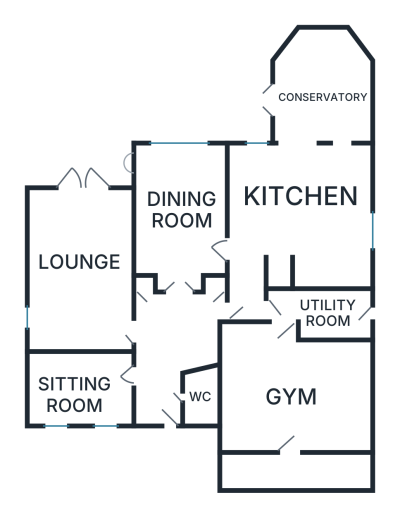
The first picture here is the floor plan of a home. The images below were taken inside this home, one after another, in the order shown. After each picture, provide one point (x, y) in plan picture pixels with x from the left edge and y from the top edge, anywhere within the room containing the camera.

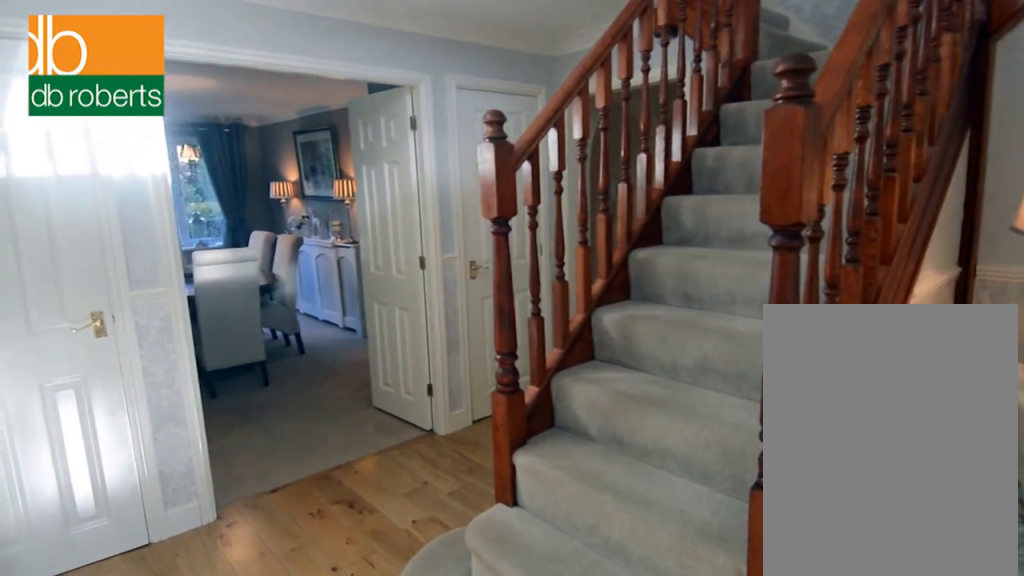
(177, 354)
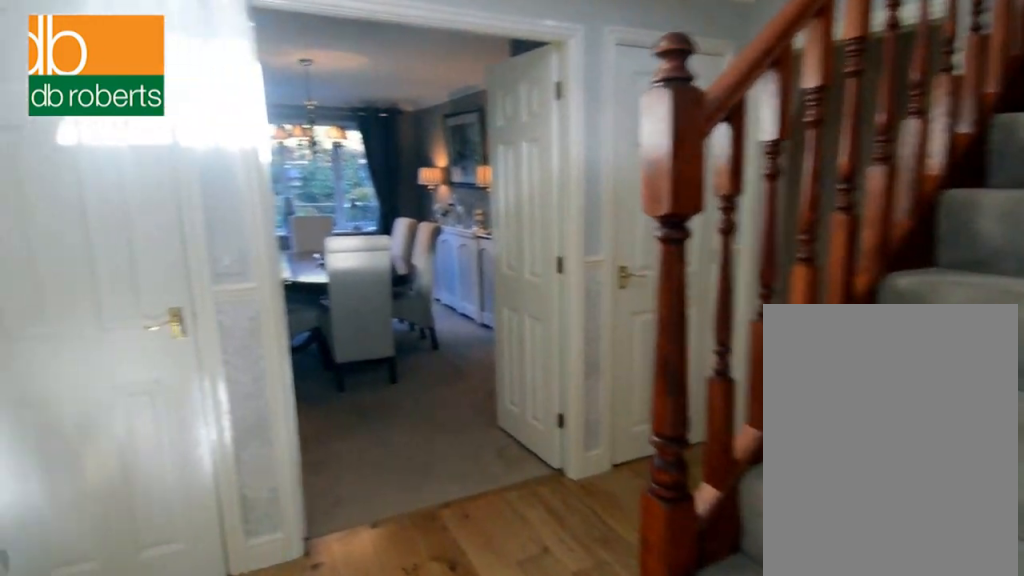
(177, 354)
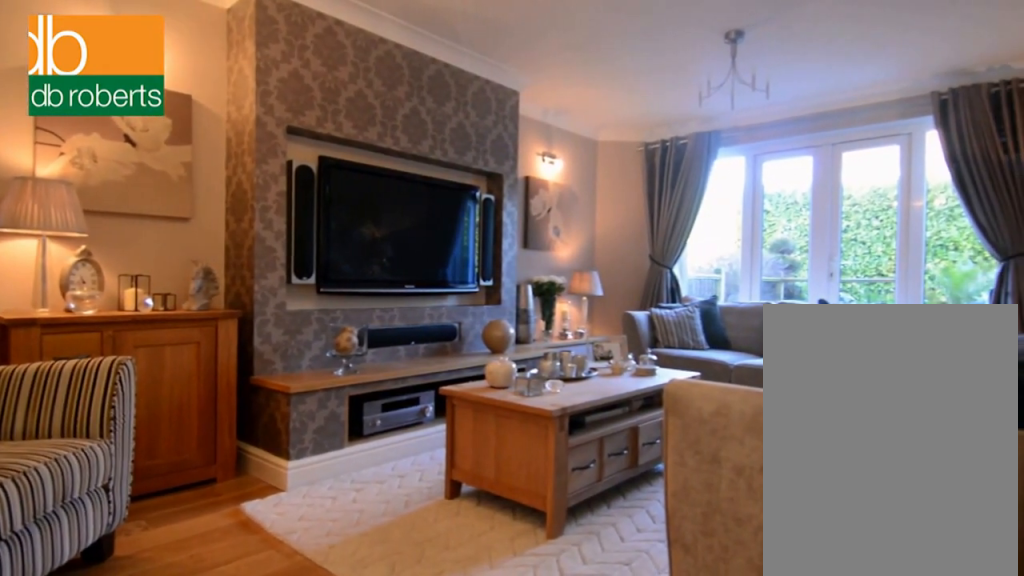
(79, 269)
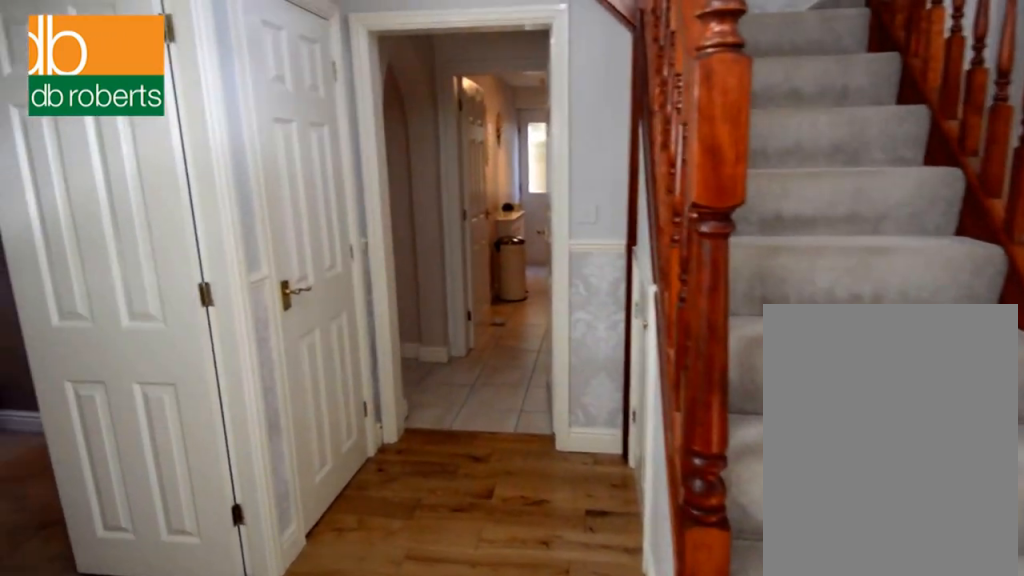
(177, 354)
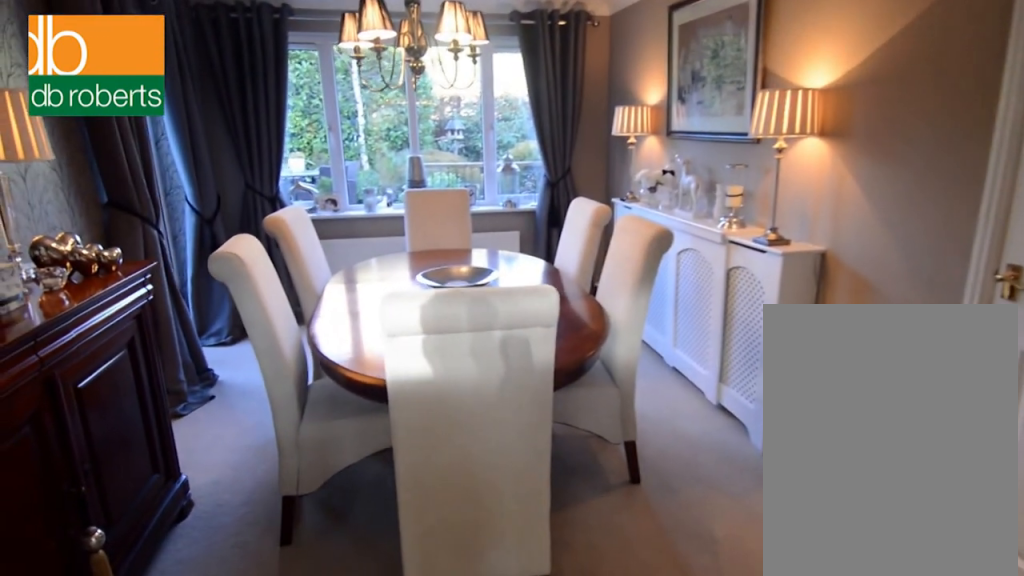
(180, 212)
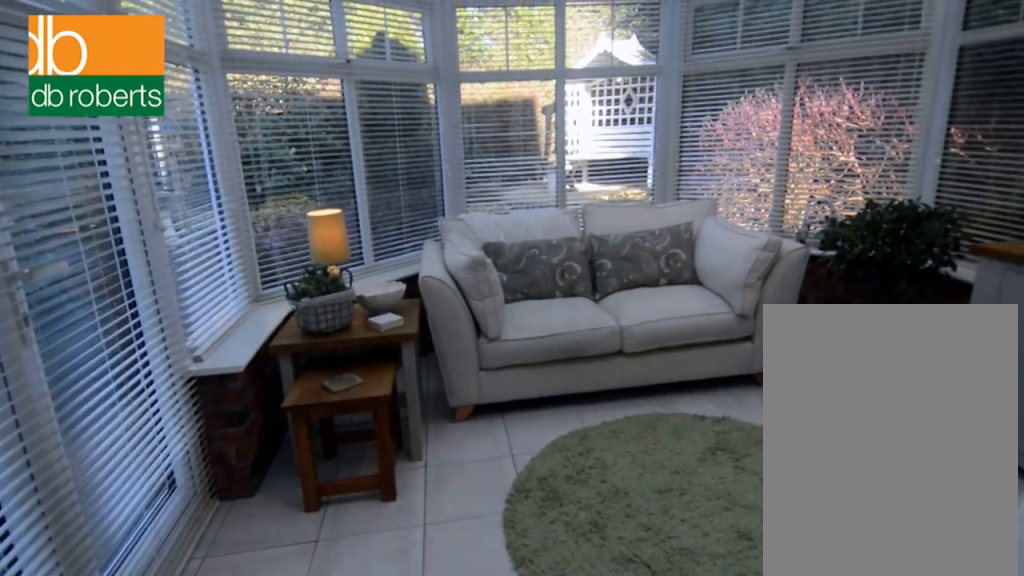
(321, 87)
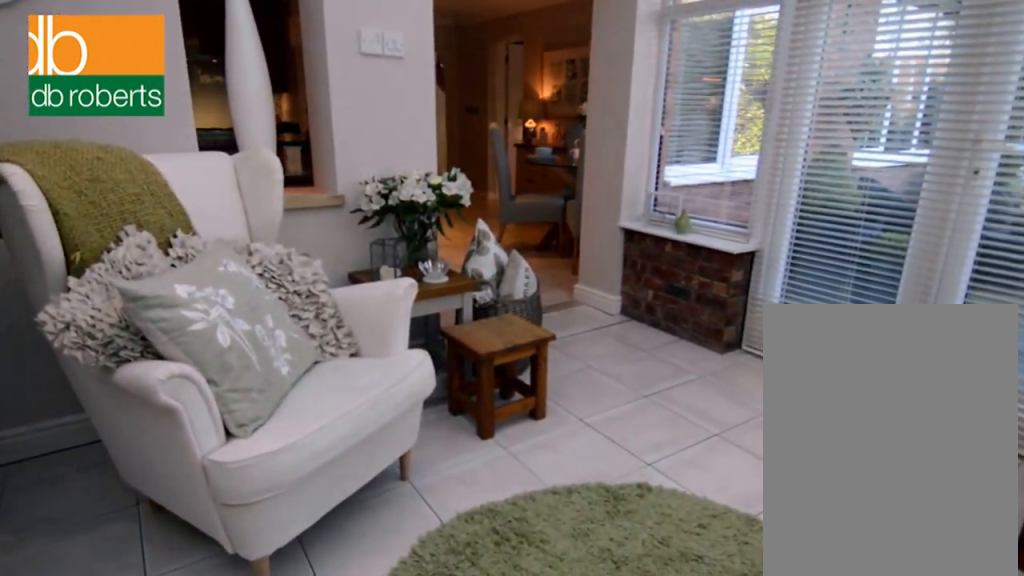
(321, 87)
